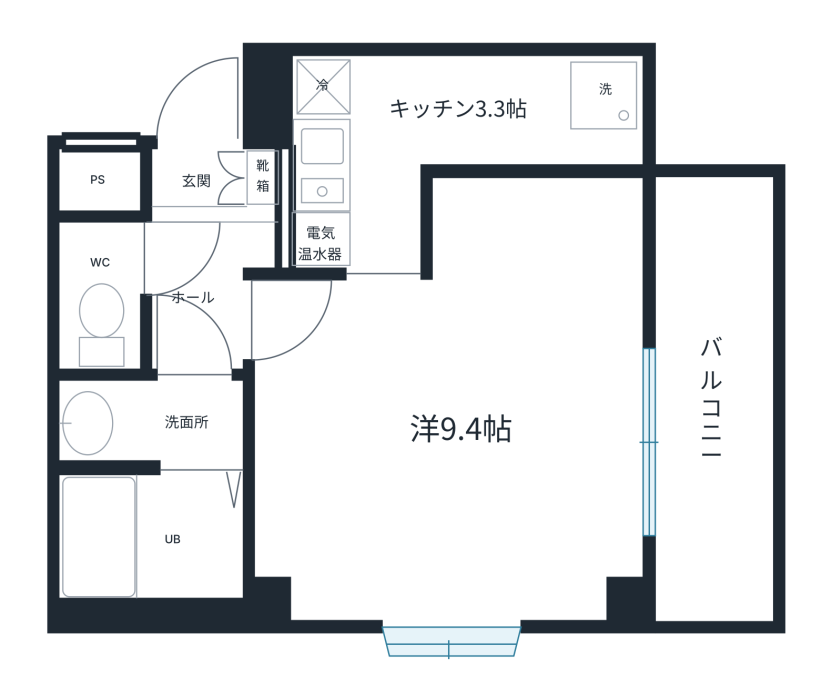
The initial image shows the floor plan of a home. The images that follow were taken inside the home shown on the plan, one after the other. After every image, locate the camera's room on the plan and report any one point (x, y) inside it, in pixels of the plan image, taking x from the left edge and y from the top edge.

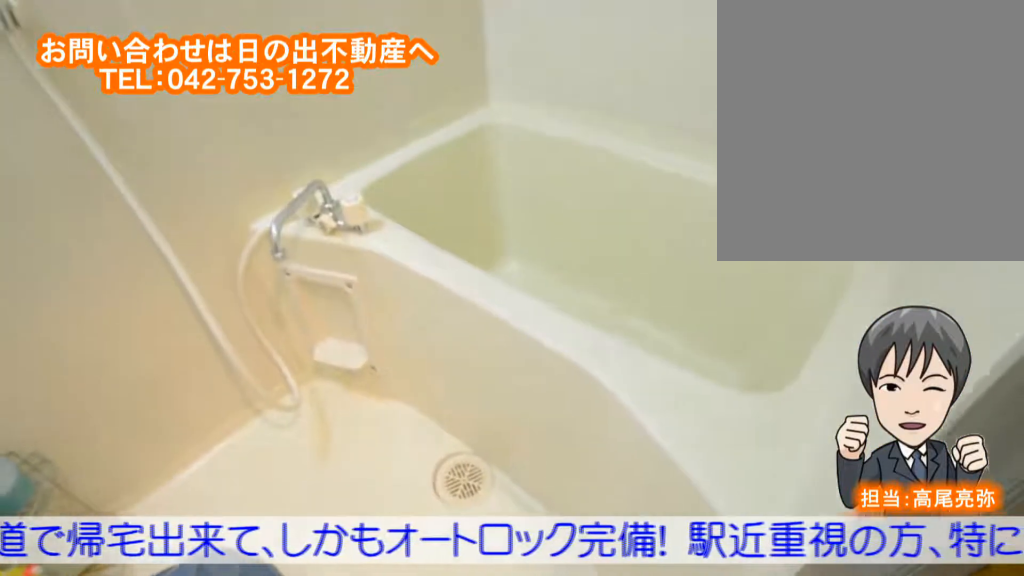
(137, 530)
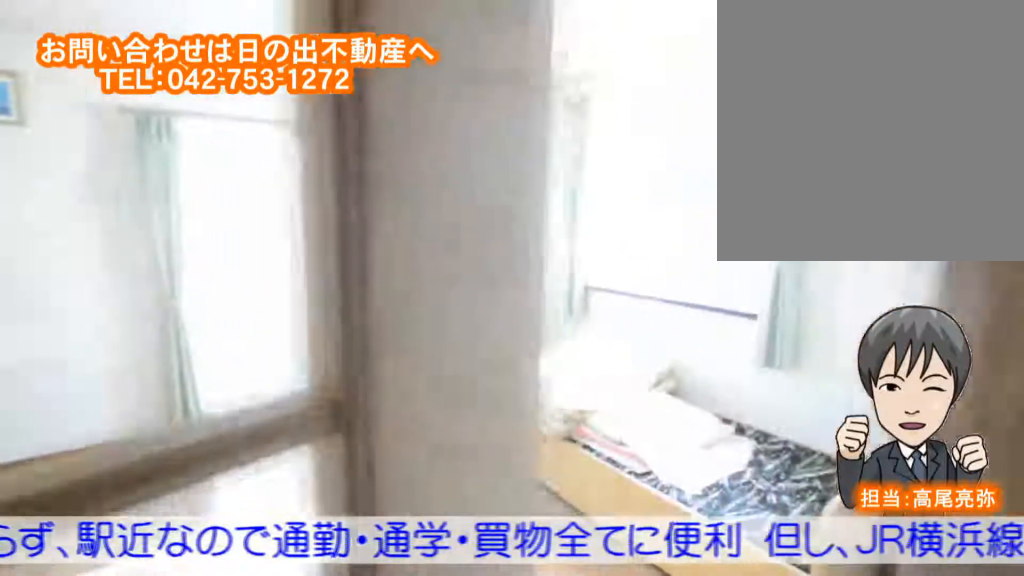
(471, 478)
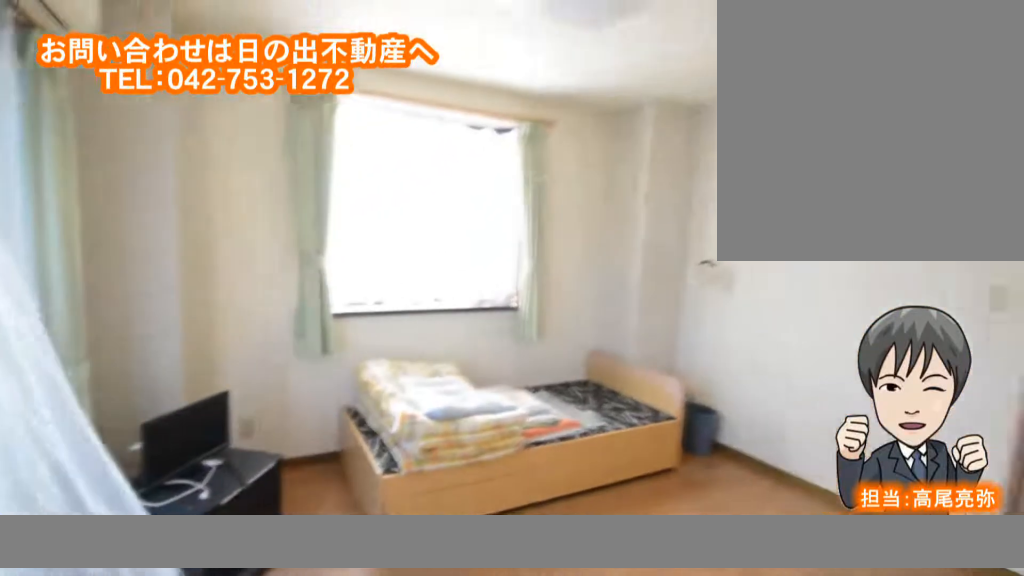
(471, 476)
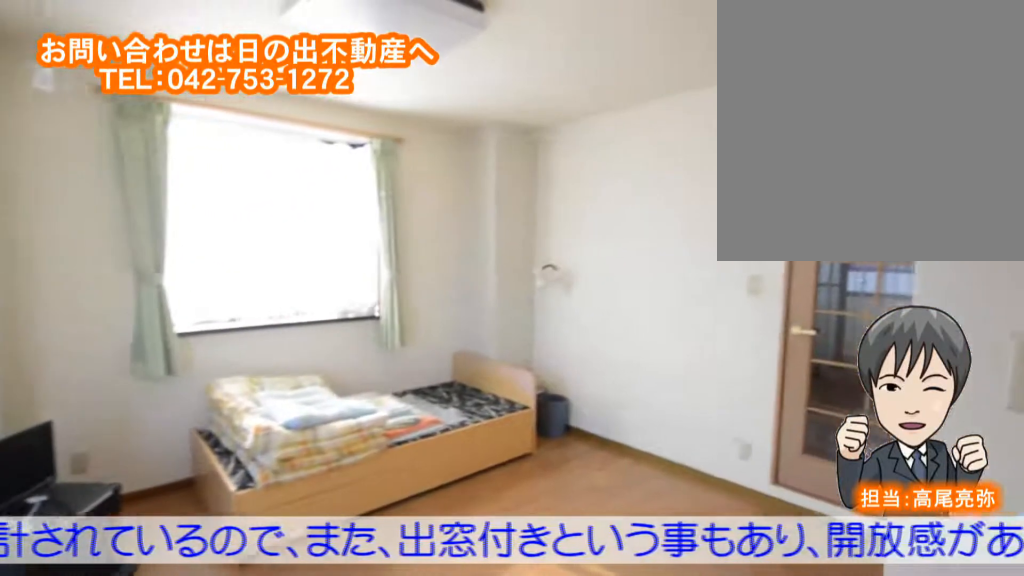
(471, 478)
